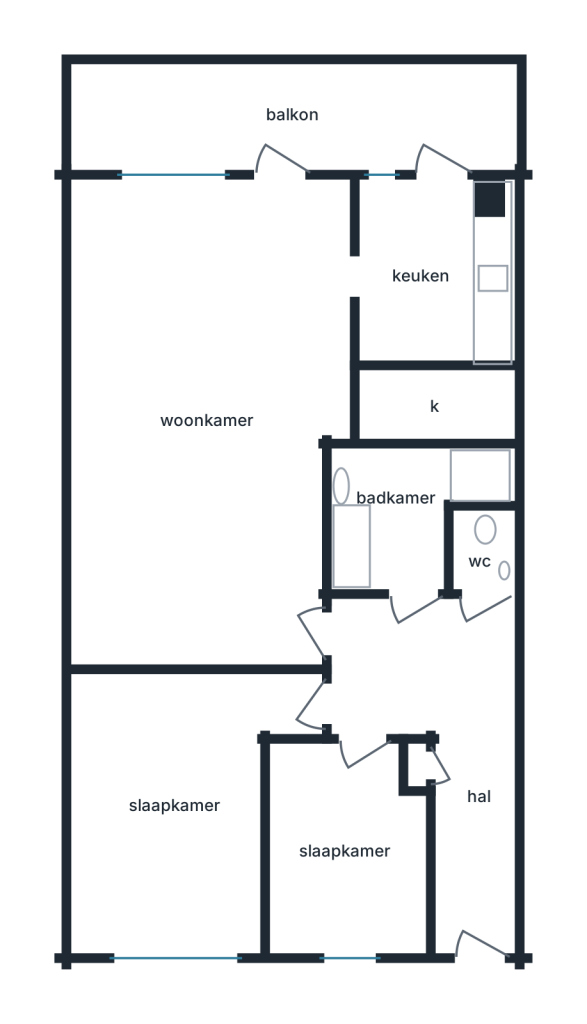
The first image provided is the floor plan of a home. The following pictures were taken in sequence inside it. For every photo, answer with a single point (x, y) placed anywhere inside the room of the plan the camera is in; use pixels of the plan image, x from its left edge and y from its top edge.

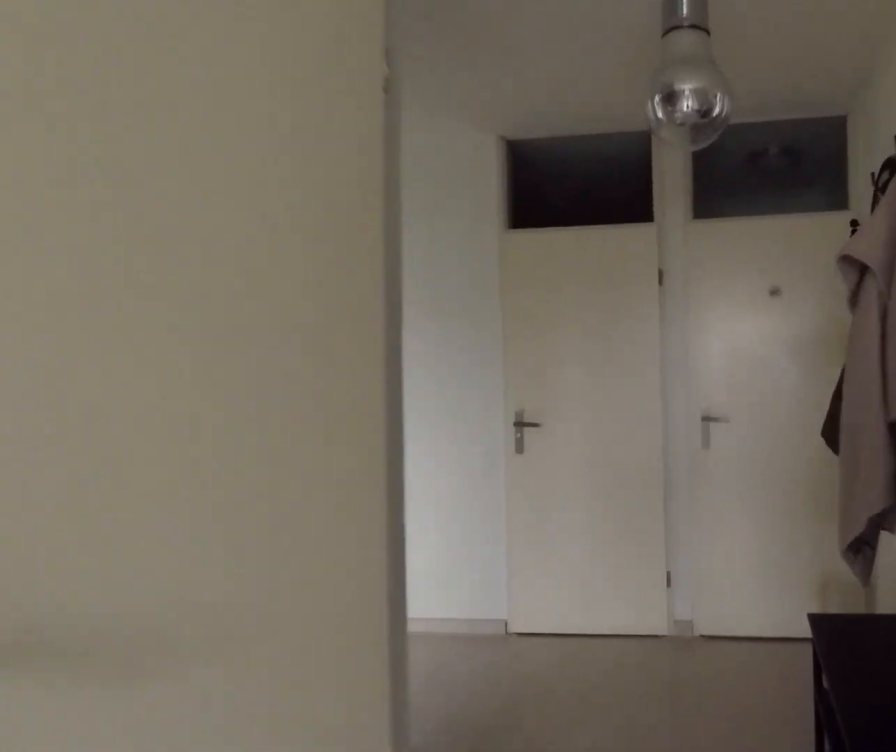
(440, 735)
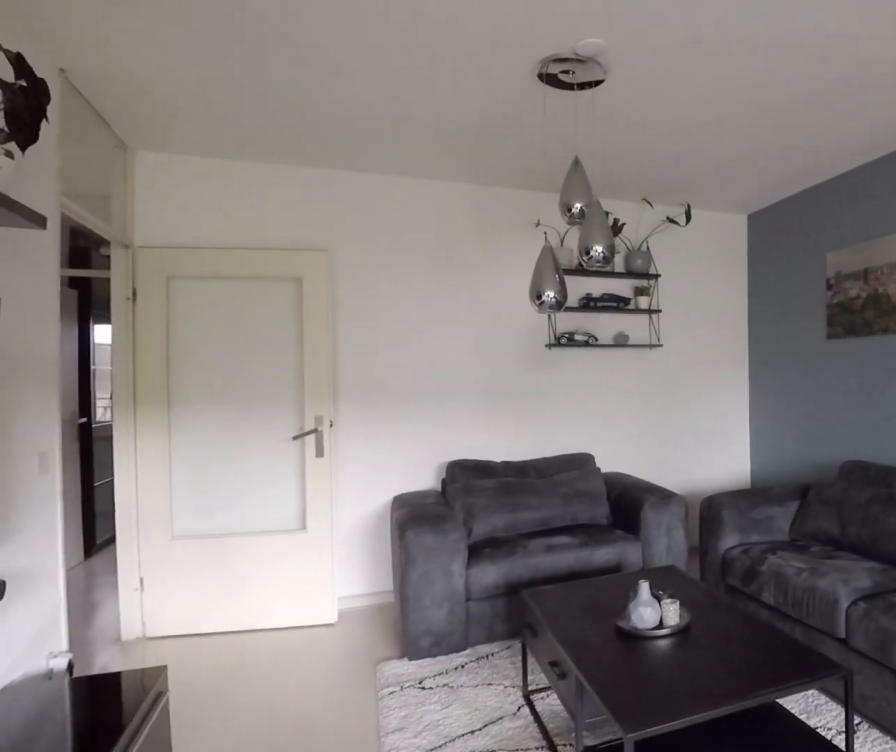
(208, 415)
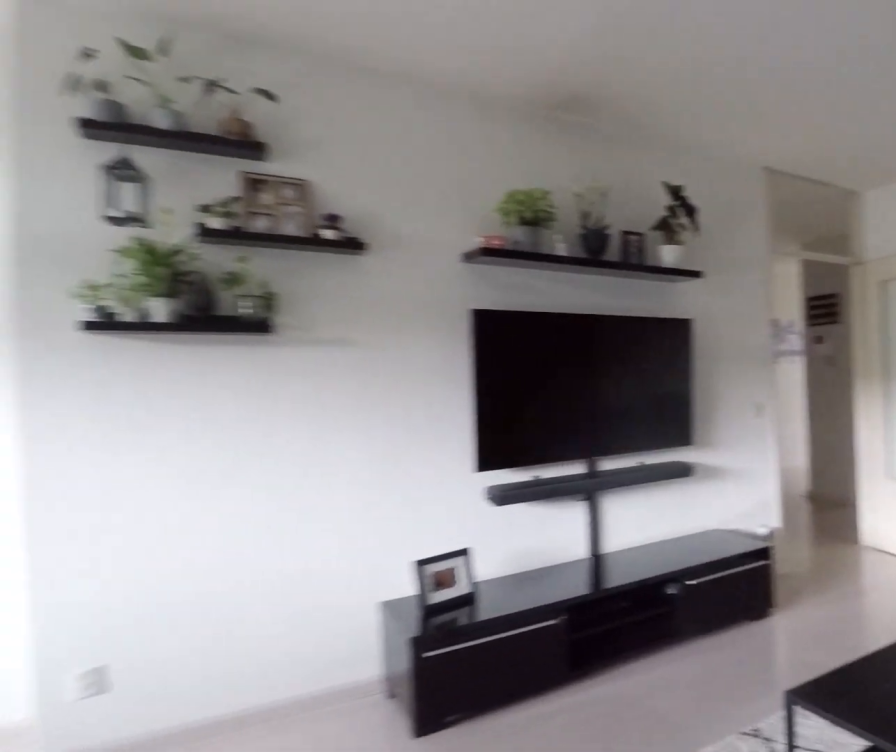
(208, 415)
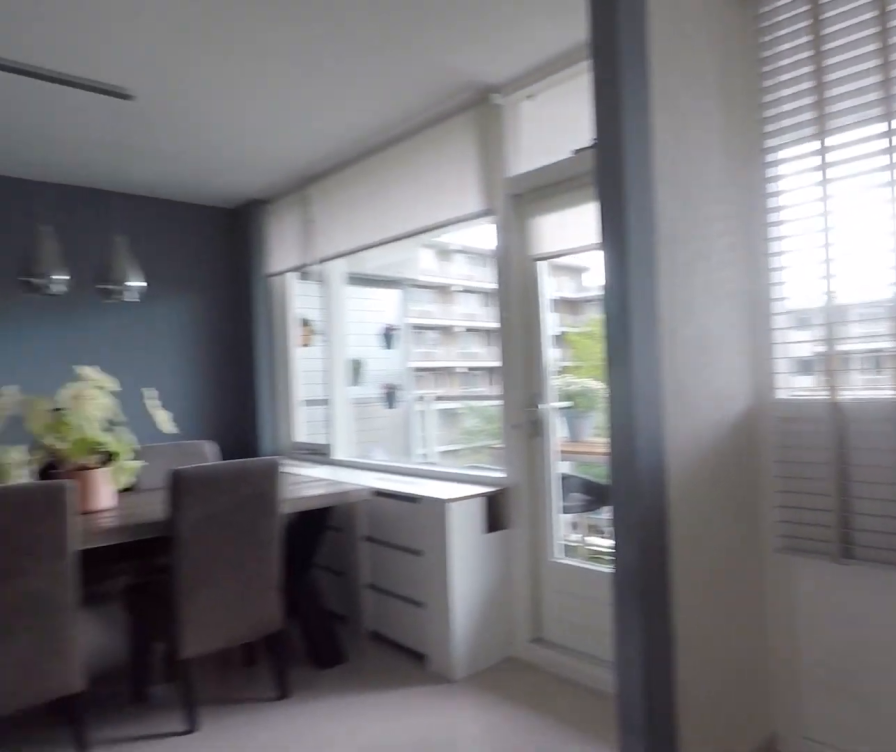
(431, 273)
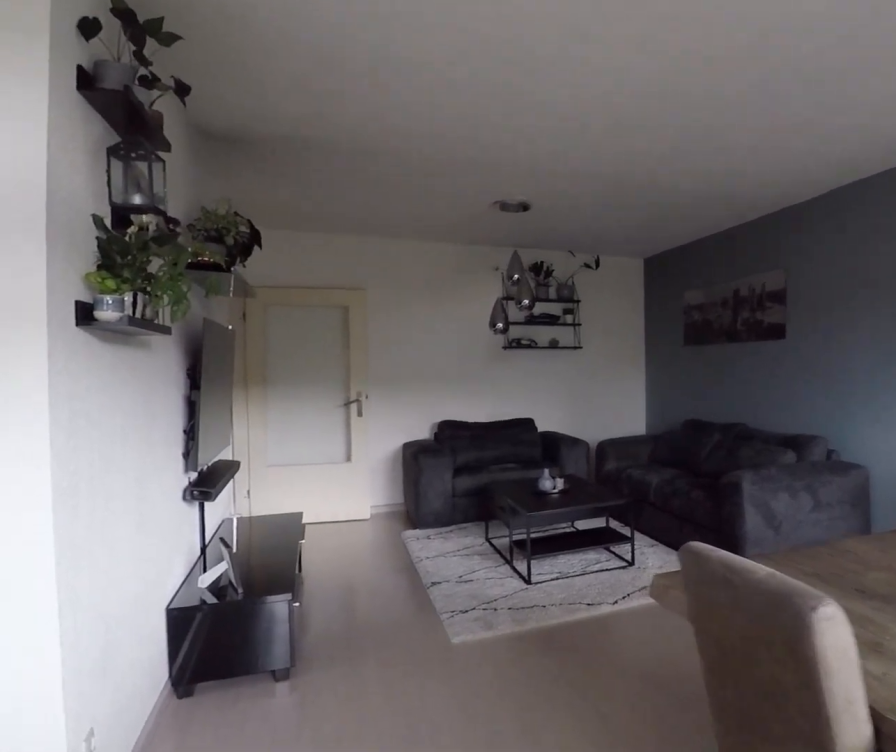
(208, 415)
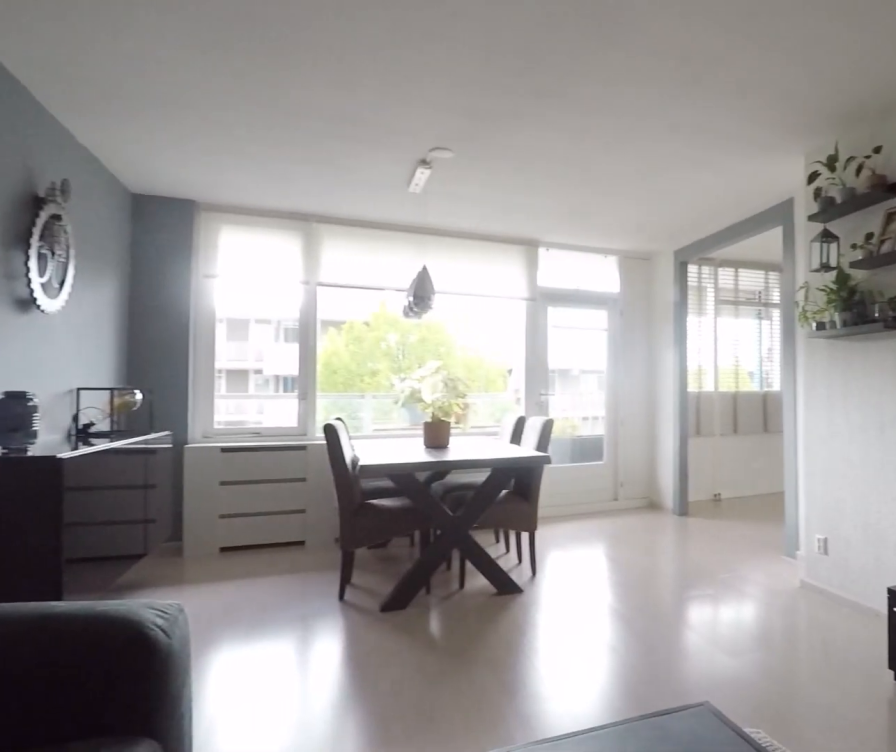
(208, 415)
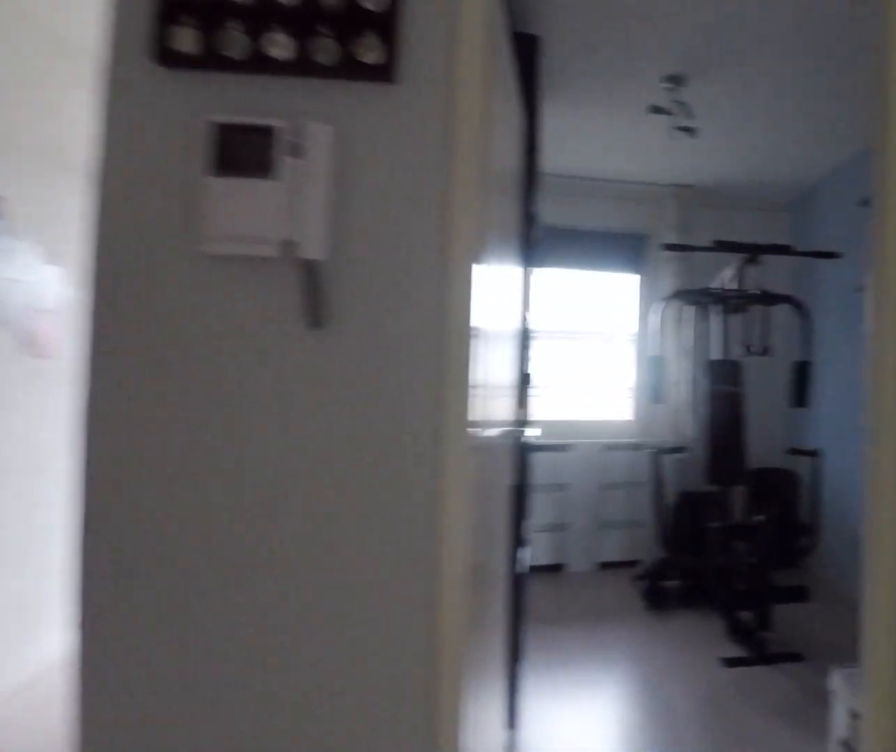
(440, 737)
